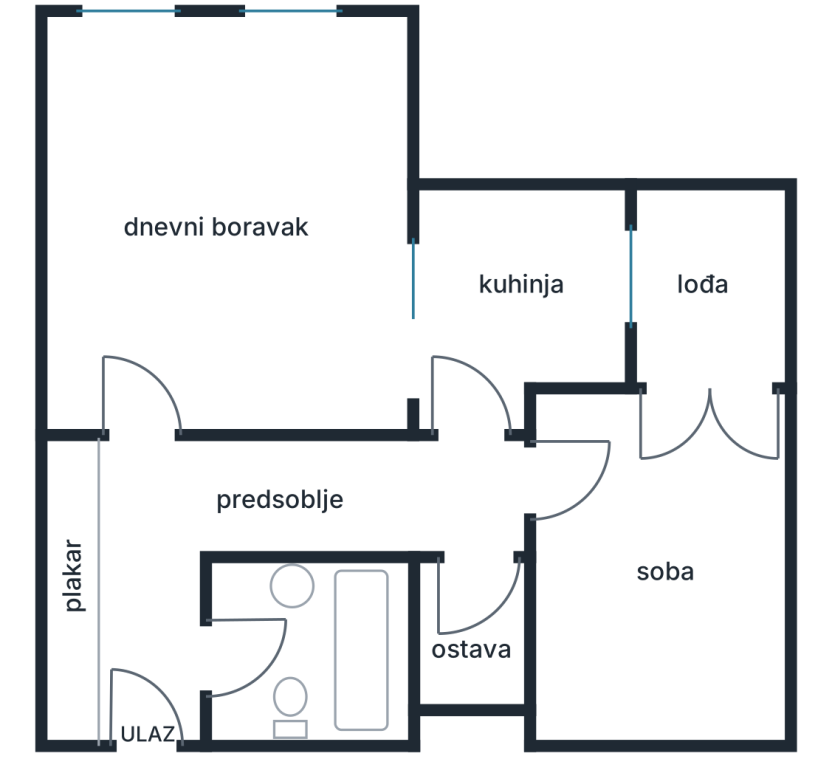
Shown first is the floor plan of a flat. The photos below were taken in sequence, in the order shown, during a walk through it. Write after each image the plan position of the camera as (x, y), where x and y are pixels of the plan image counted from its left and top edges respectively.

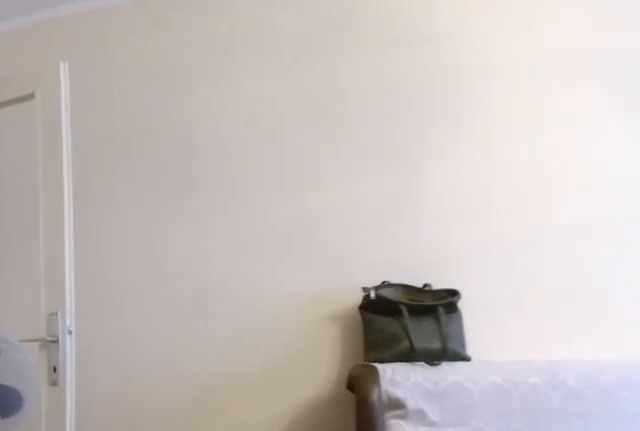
(328, 323)
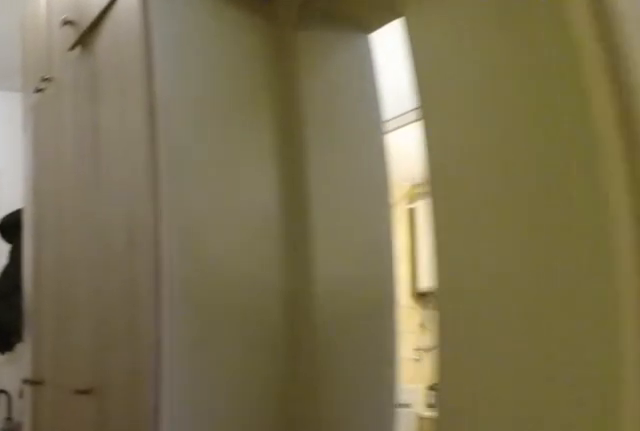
(142, 401)
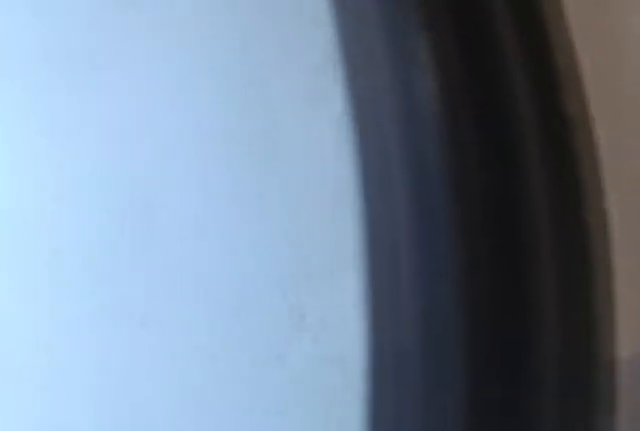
(765, 433)
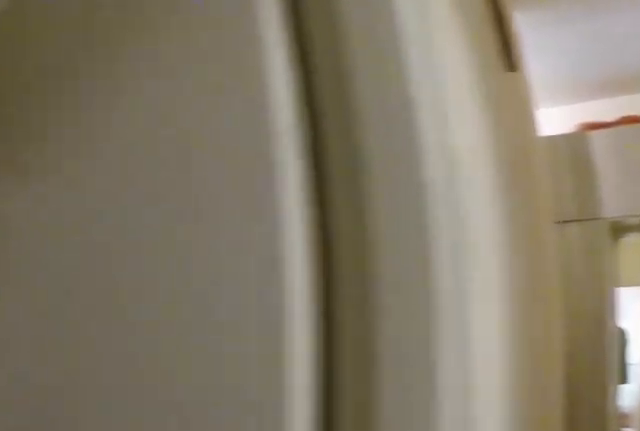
(475, 519)
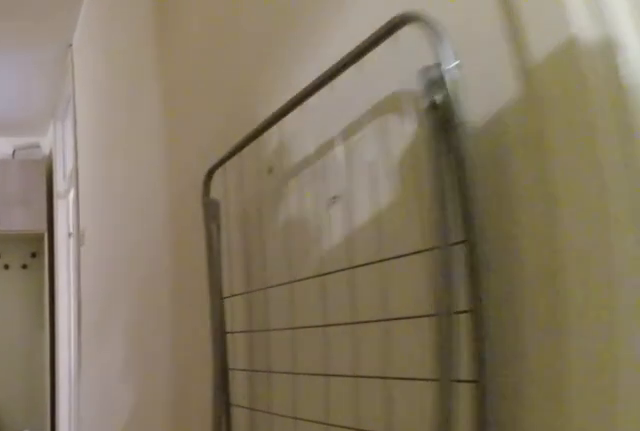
(458, 506)
